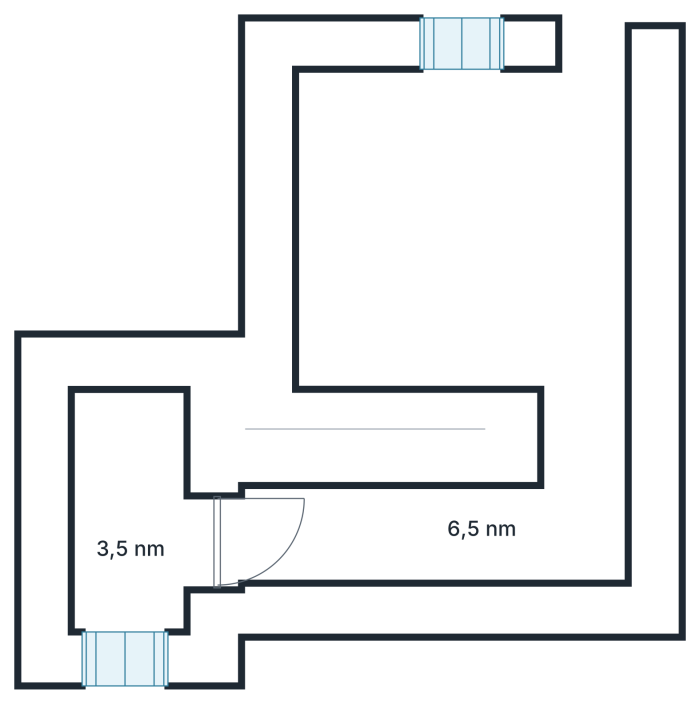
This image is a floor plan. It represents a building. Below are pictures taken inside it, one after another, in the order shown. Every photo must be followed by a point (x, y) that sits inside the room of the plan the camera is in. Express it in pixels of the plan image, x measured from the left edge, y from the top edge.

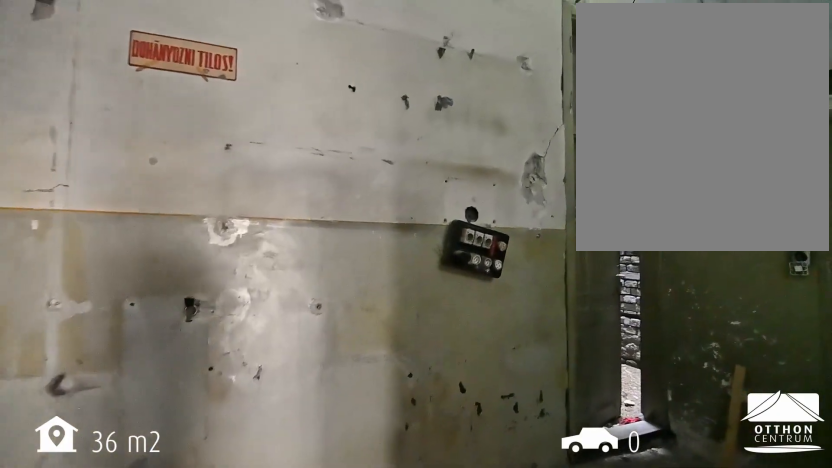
(435, 532)
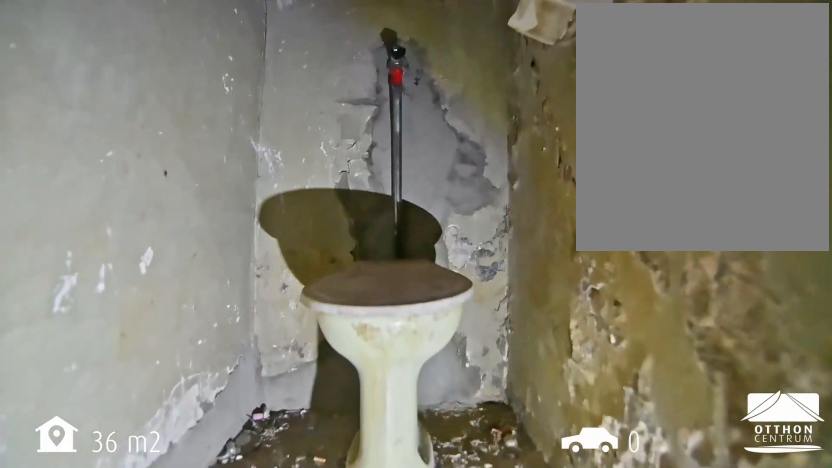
(130, 514)
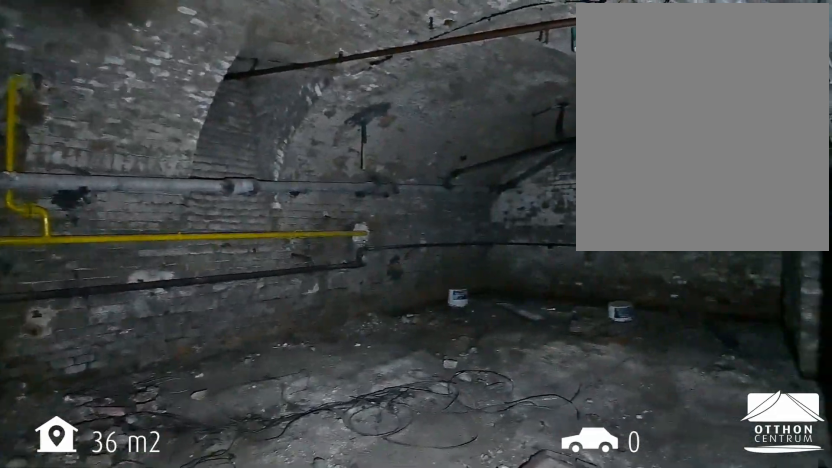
(467, 218)
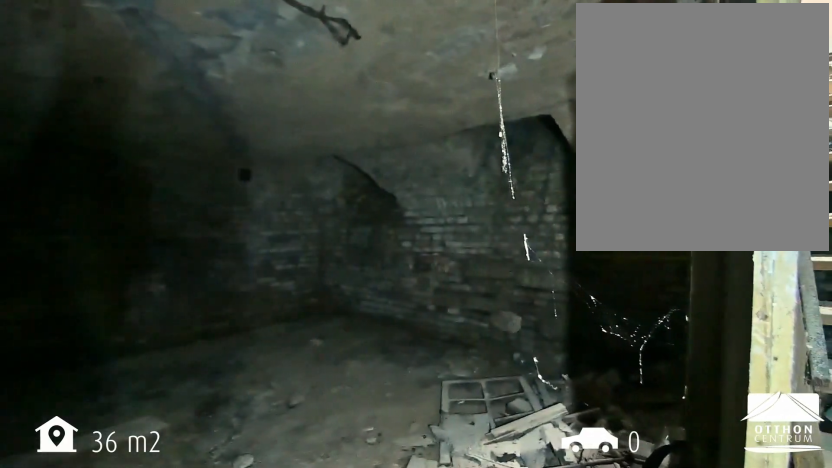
(467, 218)
